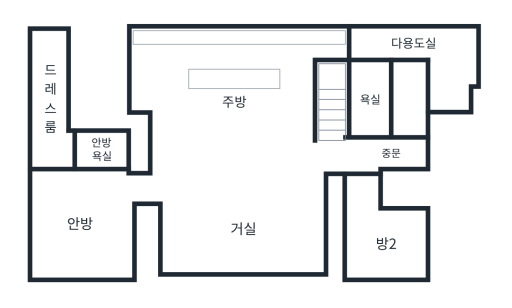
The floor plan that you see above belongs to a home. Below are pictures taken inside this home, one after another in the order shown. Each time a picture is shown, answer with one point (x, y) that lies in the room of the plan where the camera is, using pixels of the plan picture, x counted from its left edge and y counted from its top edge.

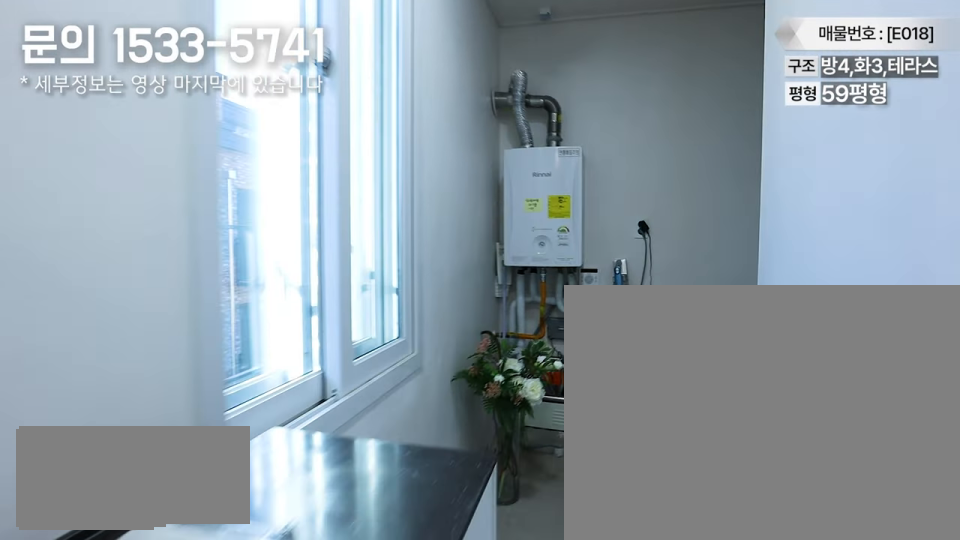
(417, 43)
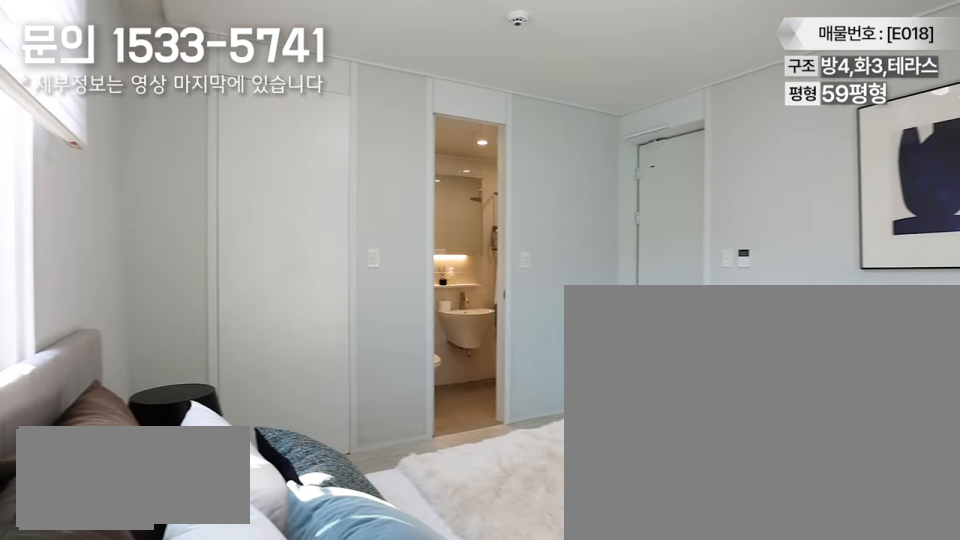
(82, 225)
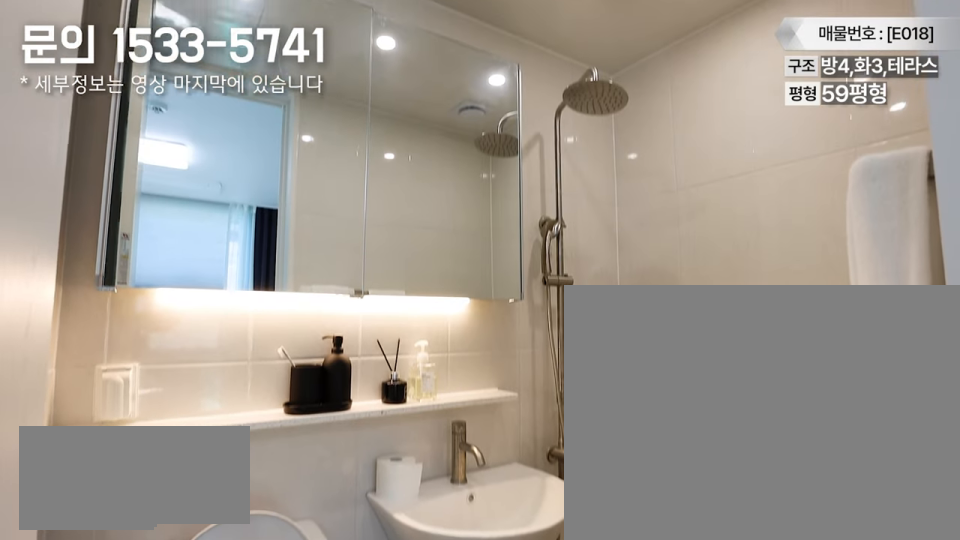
(102, 150)
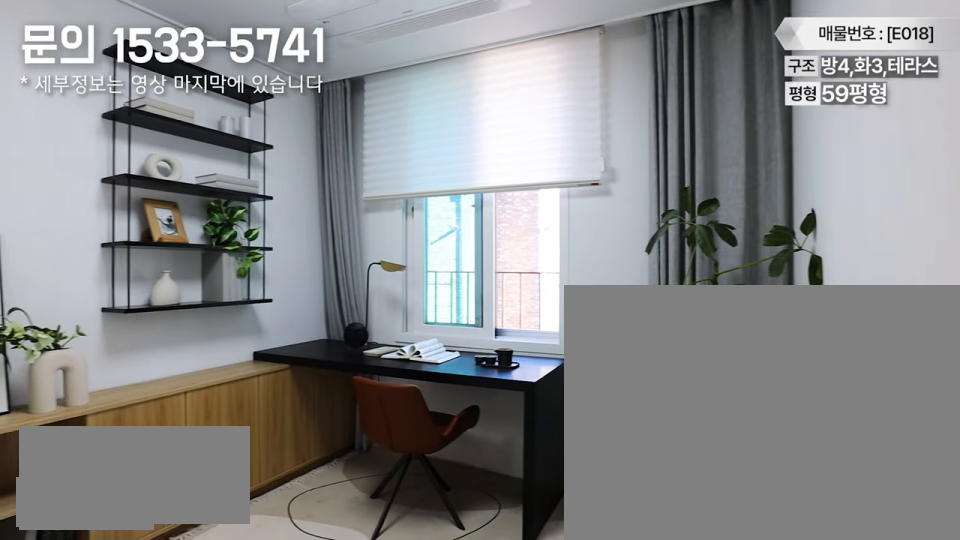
(389, 227)
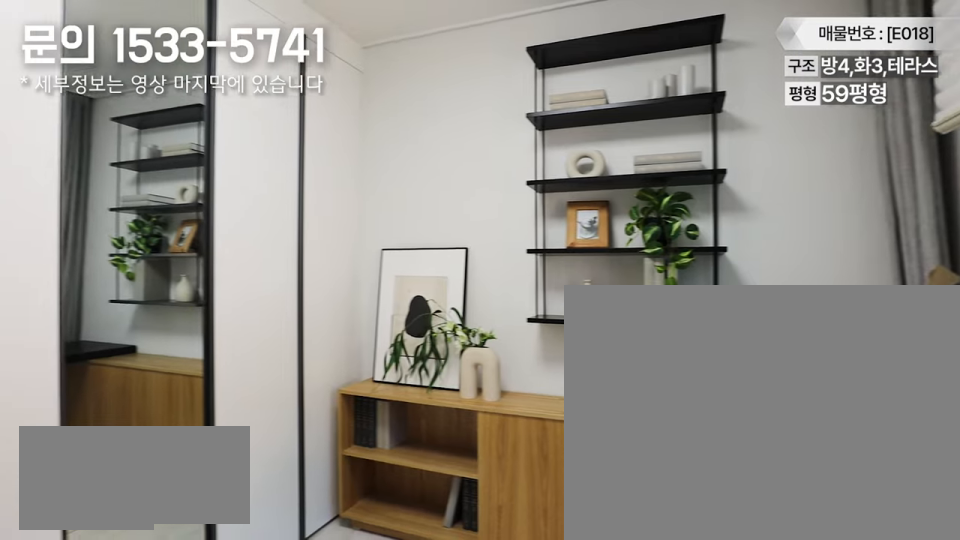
(389, 227)
